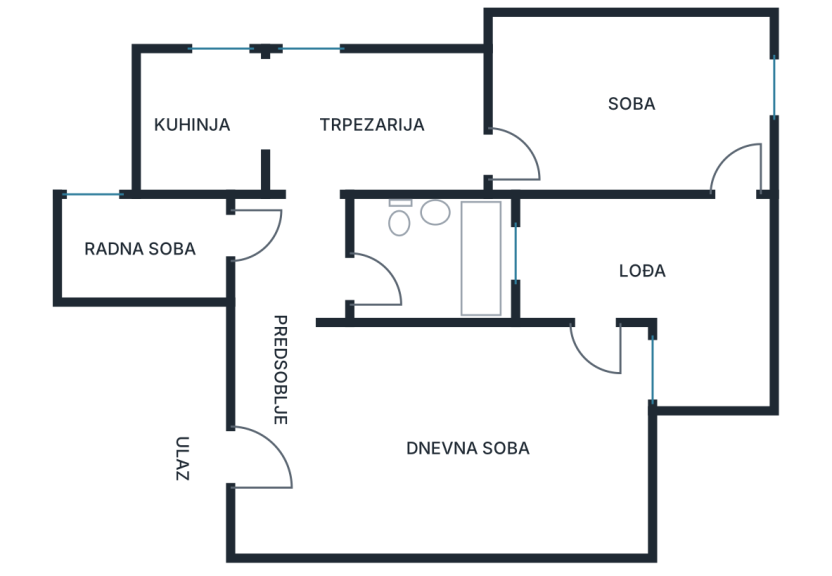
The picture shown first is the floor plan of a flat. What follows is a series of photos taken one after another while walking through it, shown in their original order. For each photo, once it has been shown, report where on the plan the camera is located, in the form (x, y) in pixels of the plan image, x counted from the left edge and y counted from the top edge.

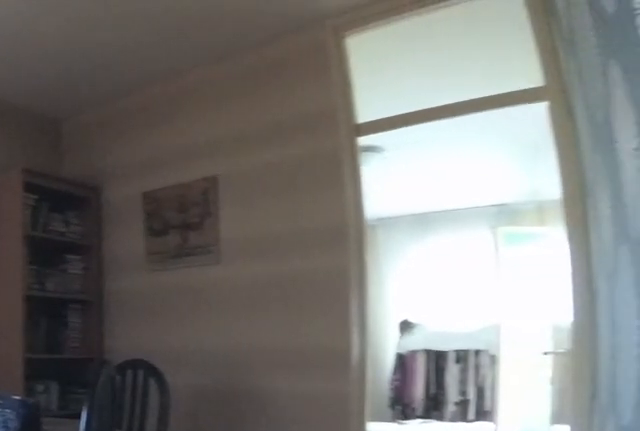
(283, 184)
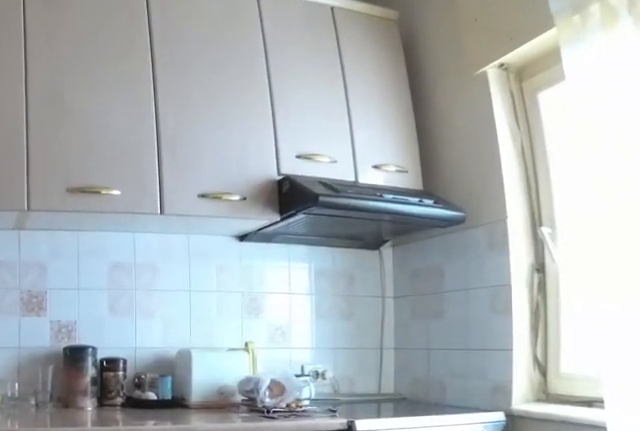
(266, 145)
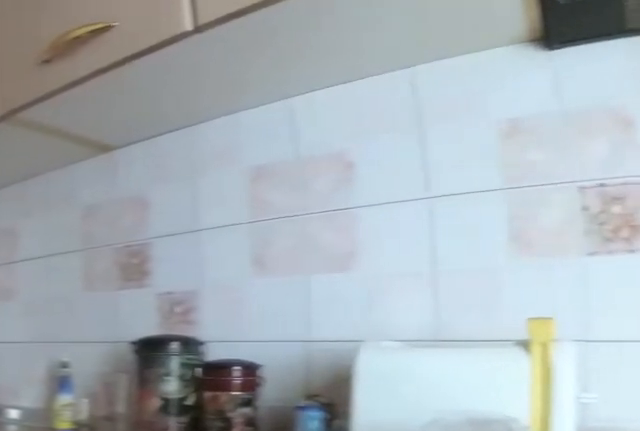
(232, 92)
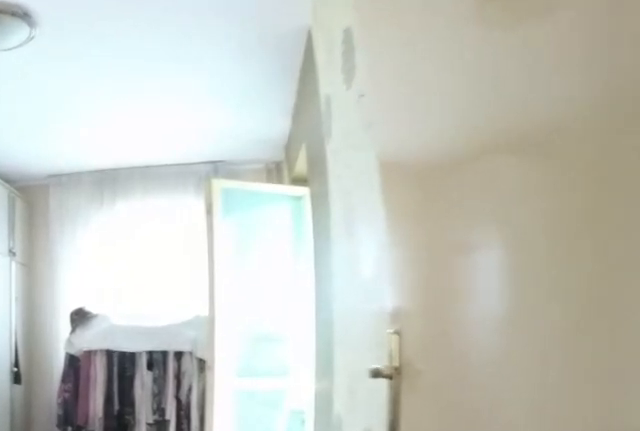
(459, 139)
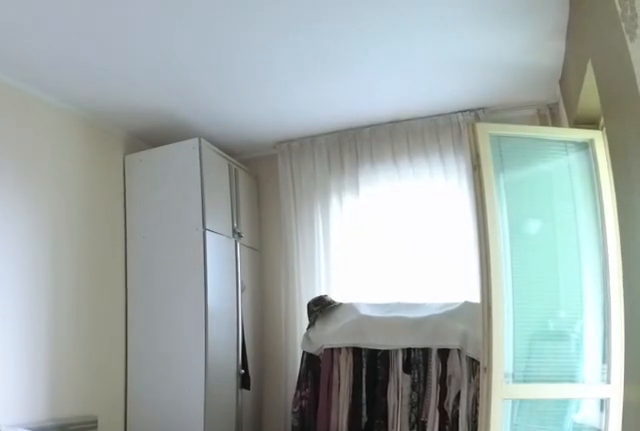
(474, 155)
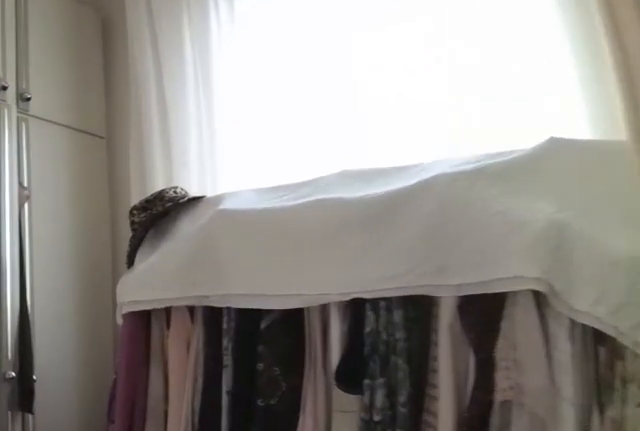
(714, 145)
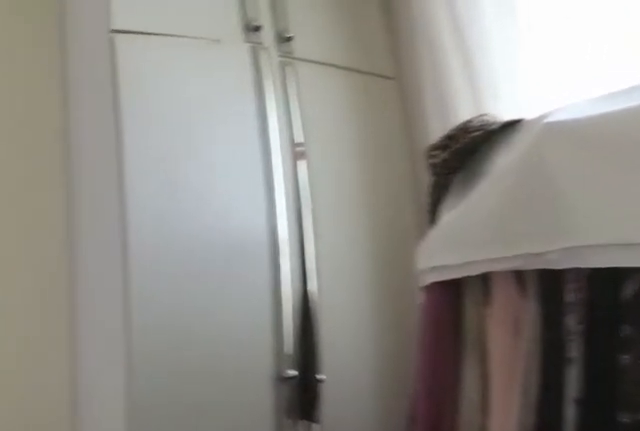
(722, 143)
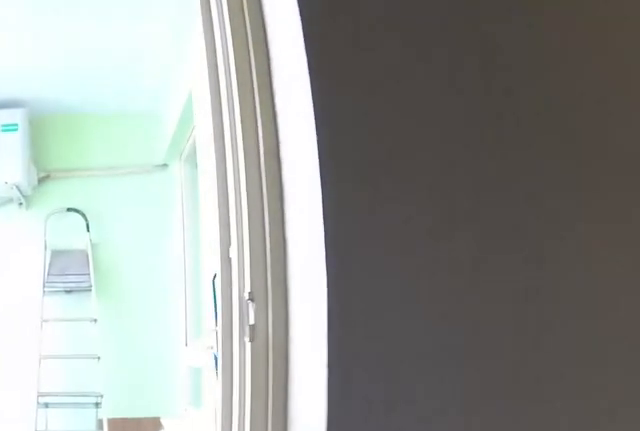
(728, 132)
